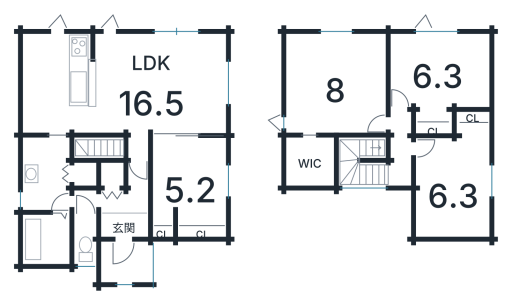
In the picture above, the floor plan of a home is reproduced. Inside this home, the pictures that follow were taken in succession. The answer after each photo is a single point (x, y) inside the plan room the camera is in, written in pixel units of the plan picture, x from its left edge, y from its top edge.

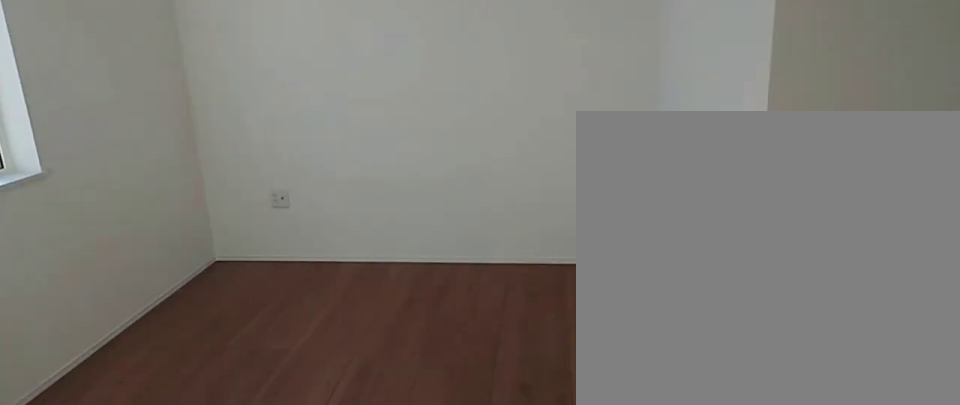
(437, 74)
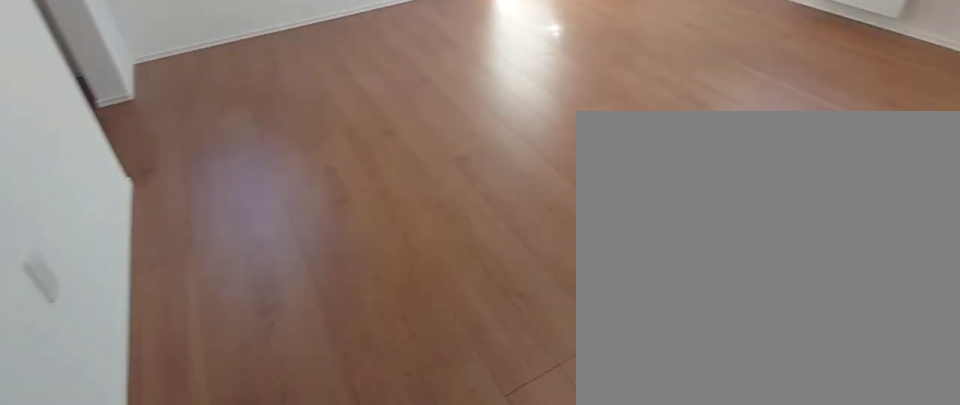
(333, 91)
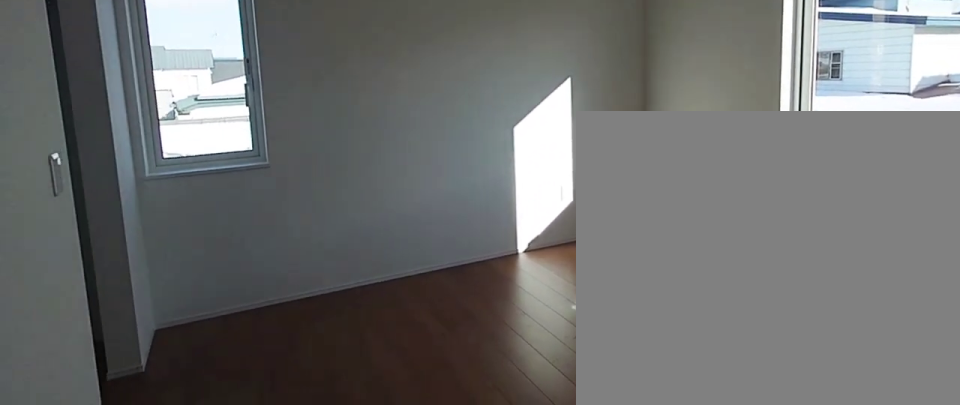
(333, 91)
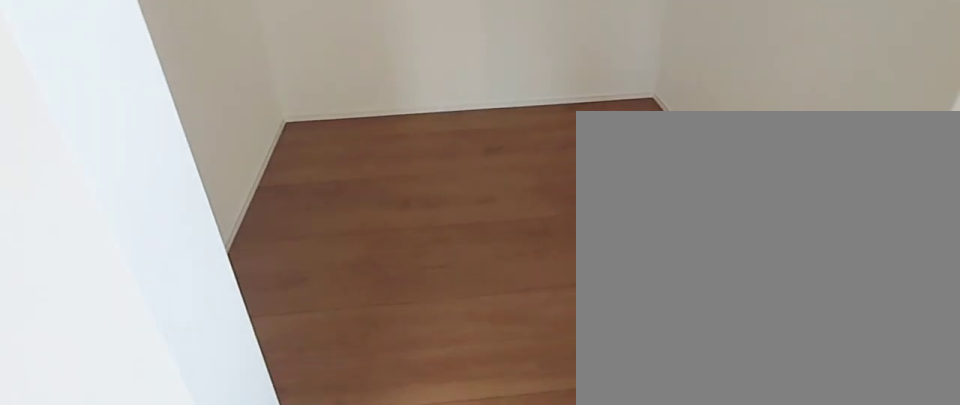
(307, 162)
